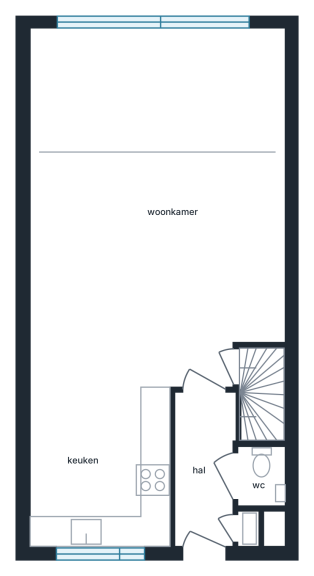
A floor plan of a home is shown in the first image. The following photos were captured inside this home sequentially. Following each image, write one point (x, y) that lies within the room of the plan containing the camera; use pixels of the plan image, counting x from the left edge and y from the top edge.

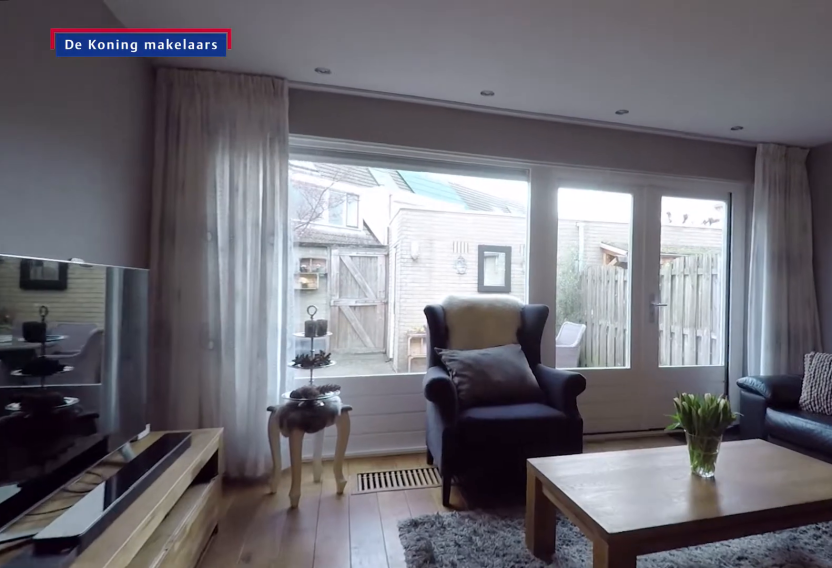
(260, 154)
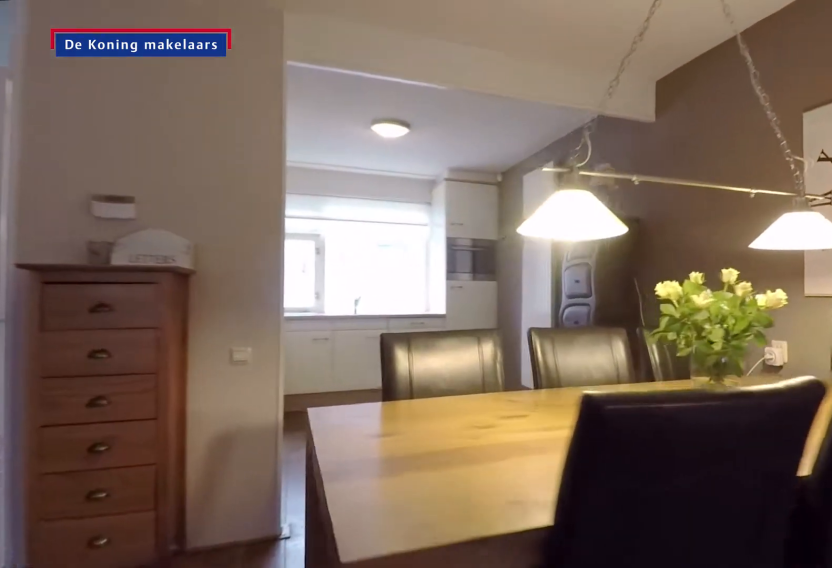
(34, 305)
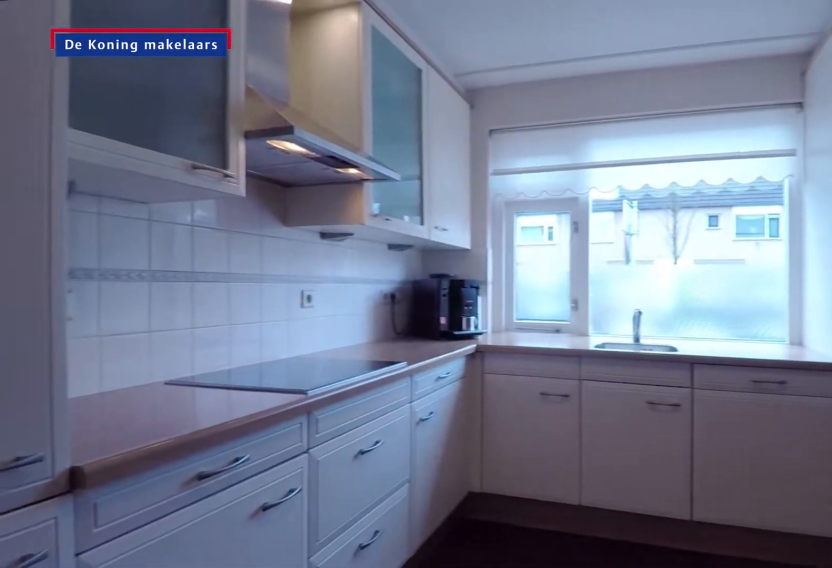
(100, 467)
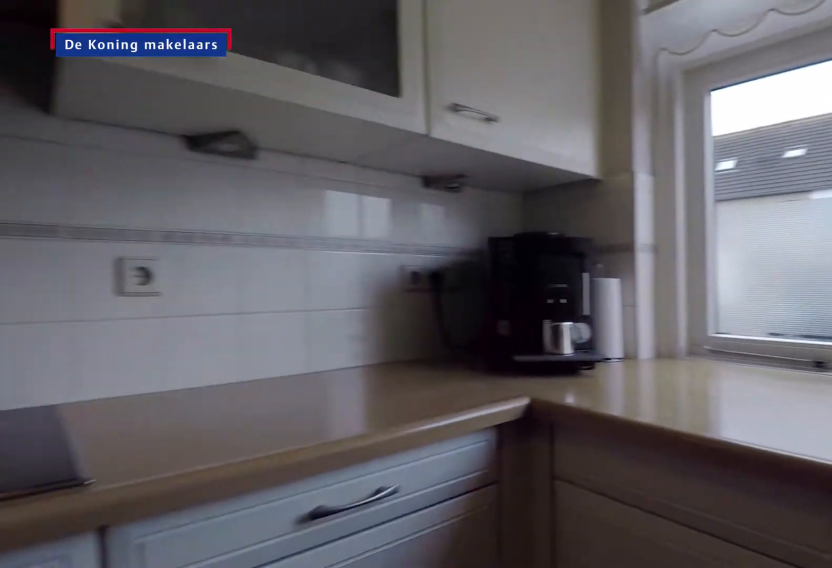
(100, 467)
